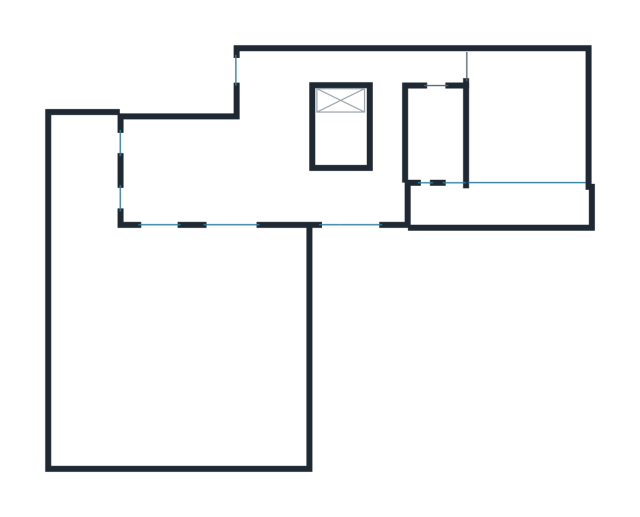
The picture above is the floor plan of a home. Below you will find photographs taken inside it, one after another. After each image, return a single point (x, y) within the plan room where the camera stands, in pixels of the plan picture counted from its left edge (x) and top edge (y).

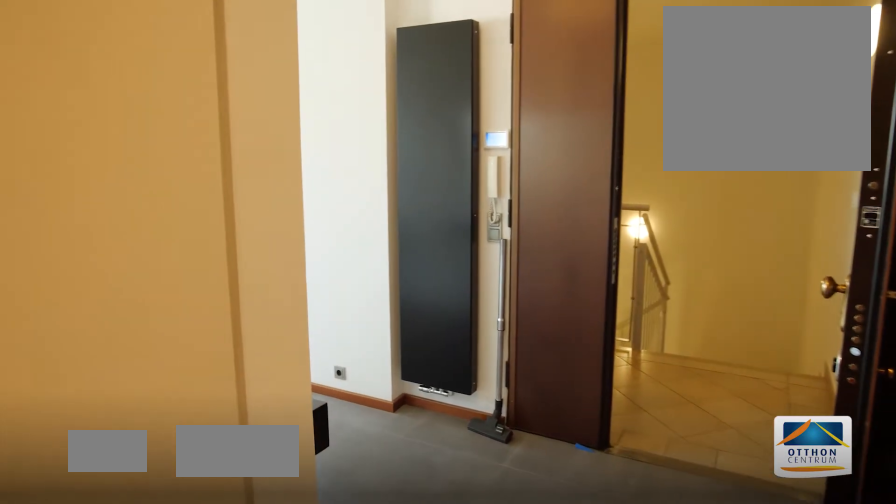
(273, 74)
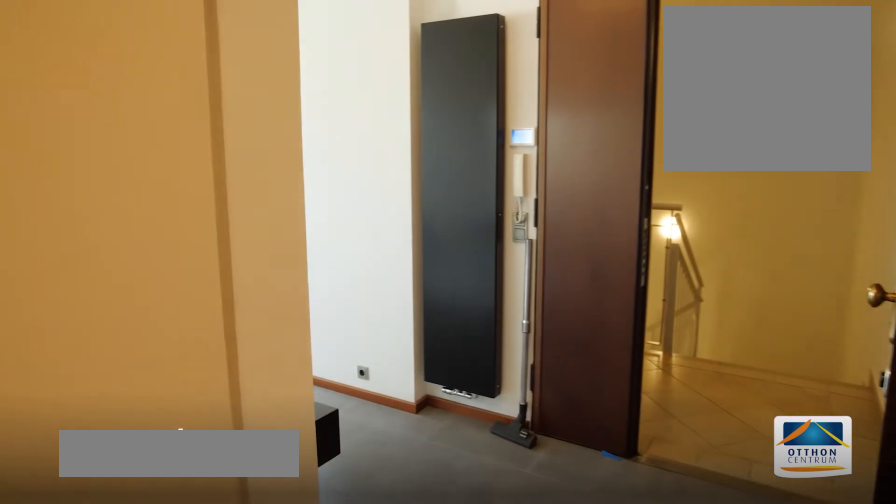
(273, 74)
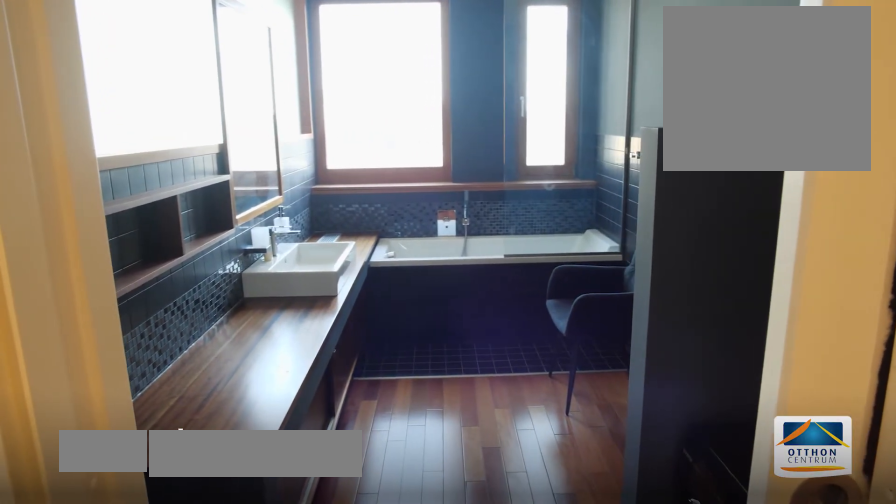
(435, 131)
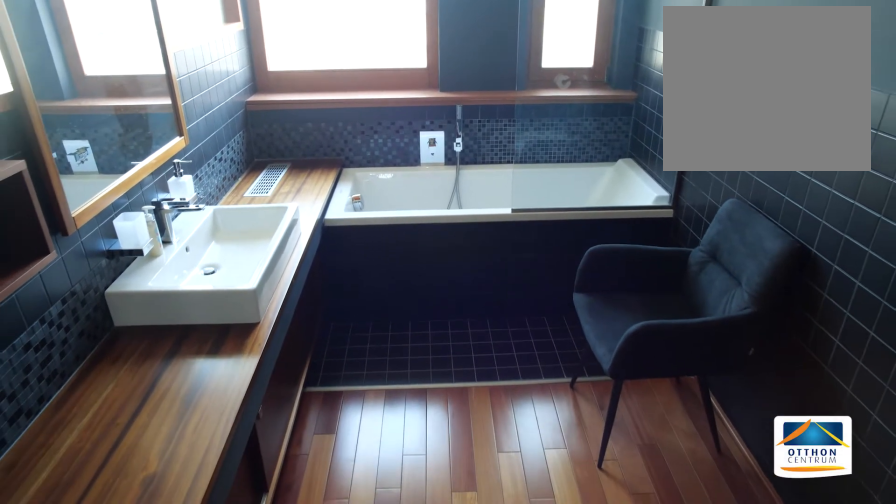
(435, 131)
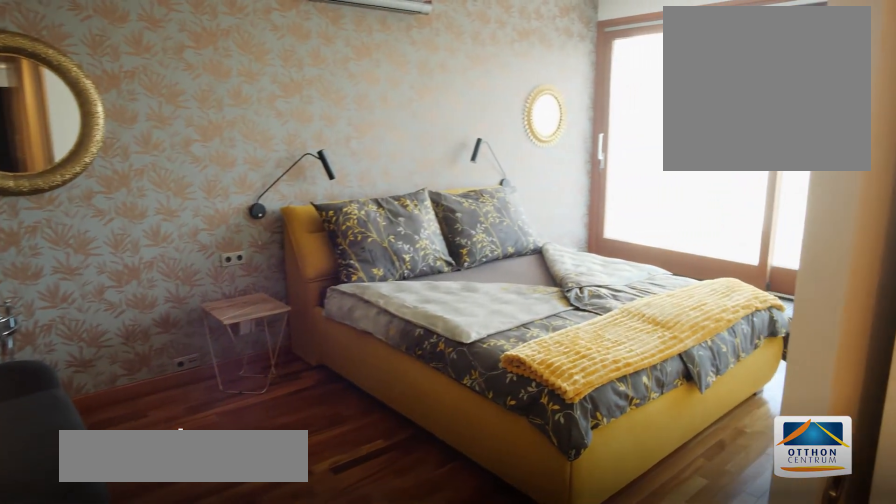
(529, 131)
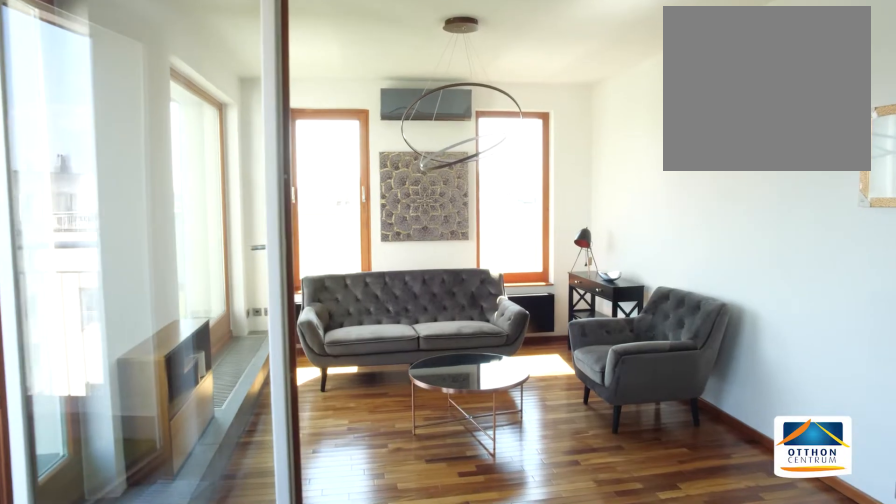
(187, 167)
